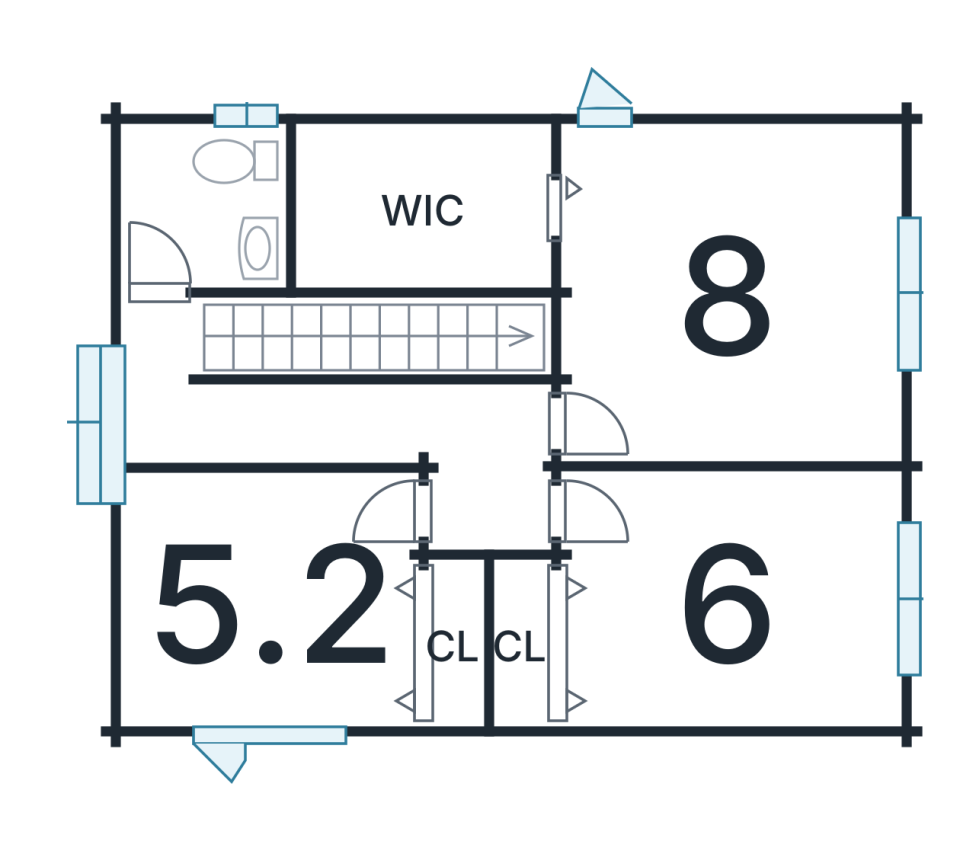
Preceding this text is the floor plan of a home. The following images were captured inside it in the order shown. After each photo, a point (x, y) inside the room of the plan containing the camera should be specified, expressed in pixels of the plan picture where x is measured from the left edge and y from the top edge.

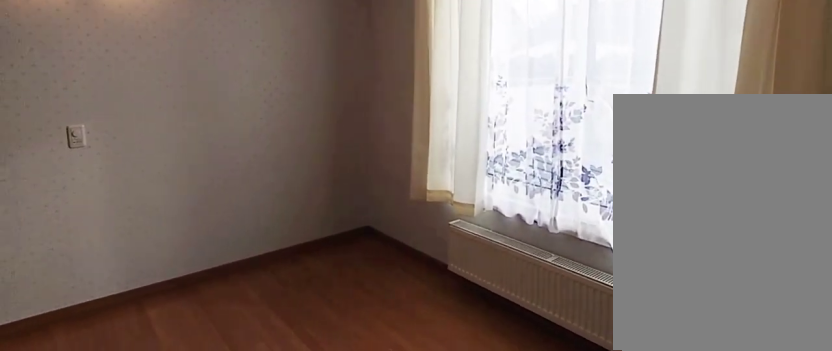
(722, 318)
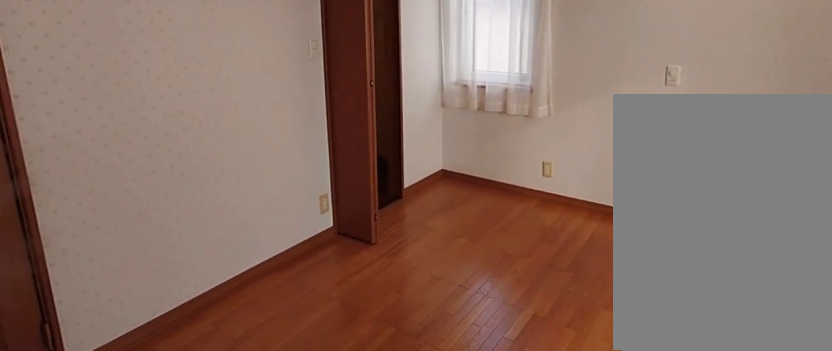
(722, 318)
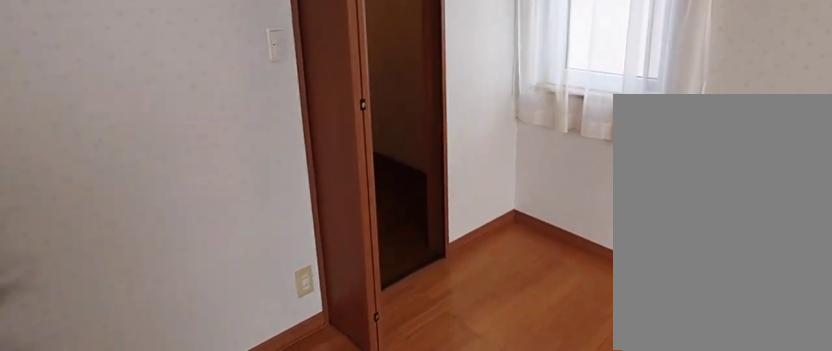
(722, 318)
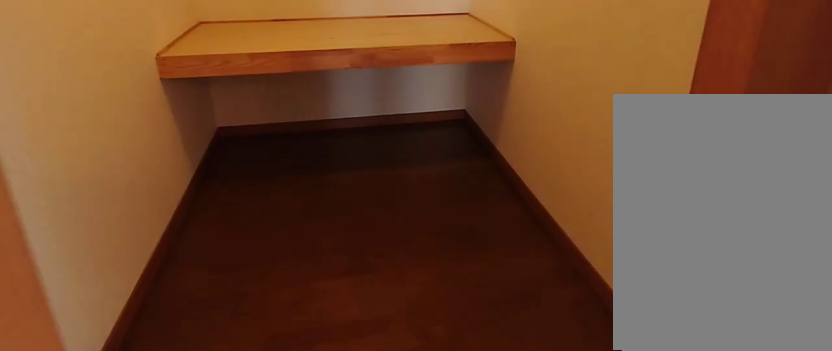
(426, 219)
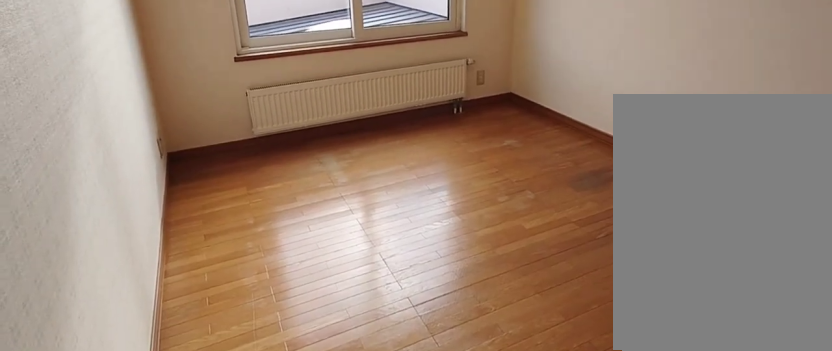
(730, 607)
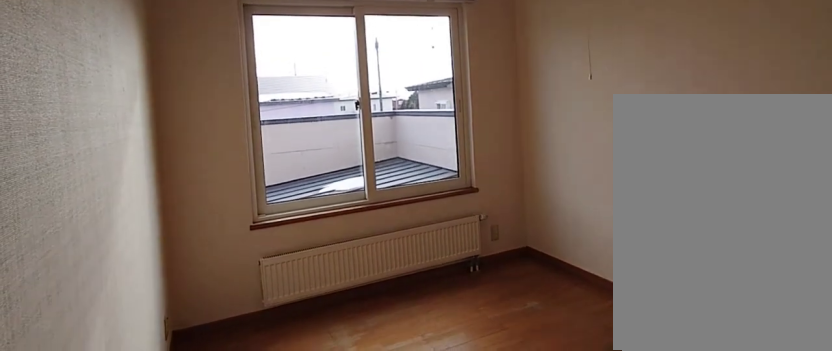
(730, 607)
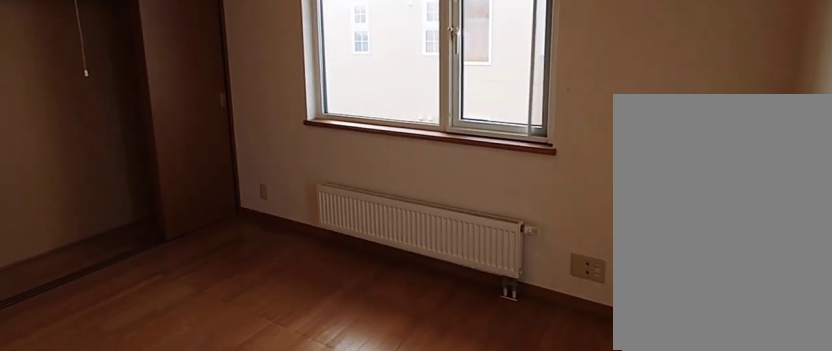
(271, 614)
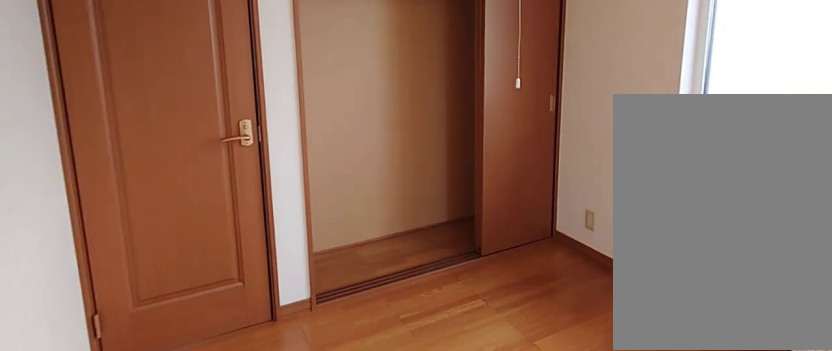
(271, 614)
